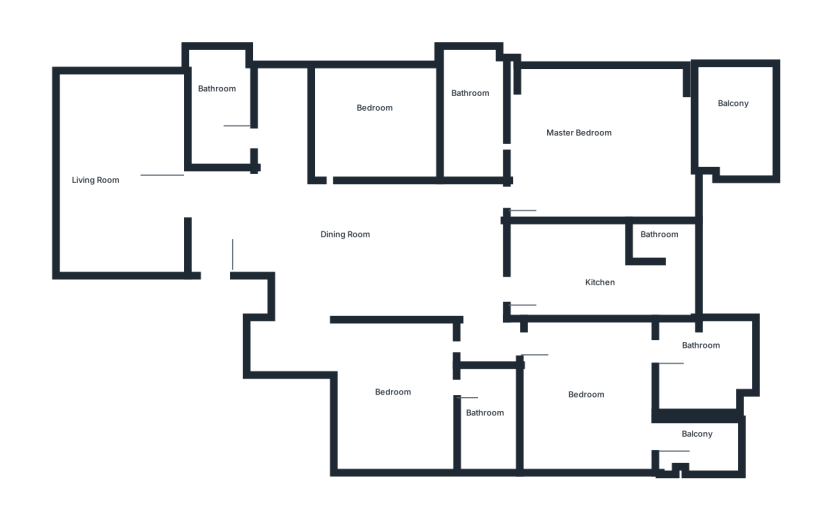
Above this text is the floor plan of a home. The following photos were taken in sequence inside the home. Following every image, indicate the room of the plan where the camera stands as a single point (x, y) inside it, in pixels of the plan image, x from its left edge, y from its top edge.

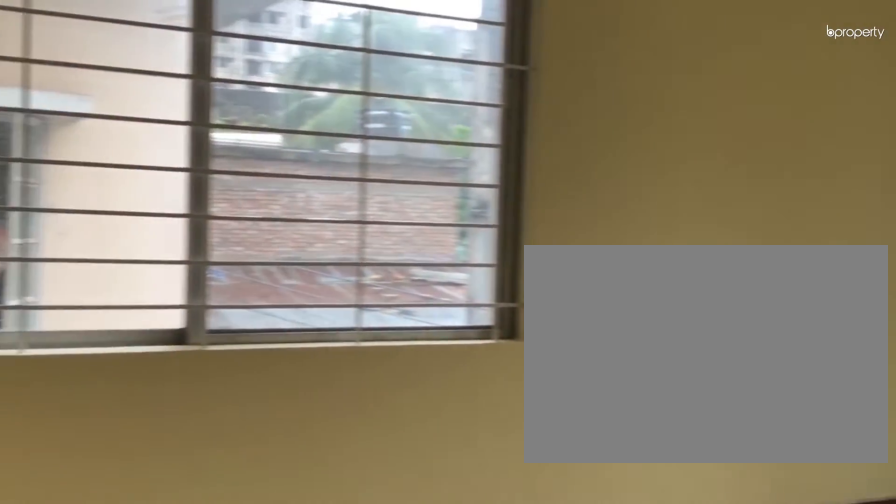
(614, 112)
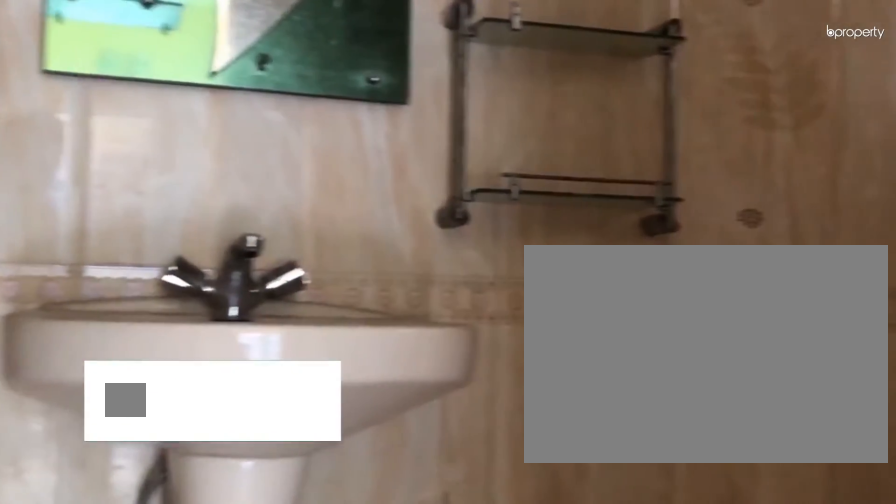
(465, 111)
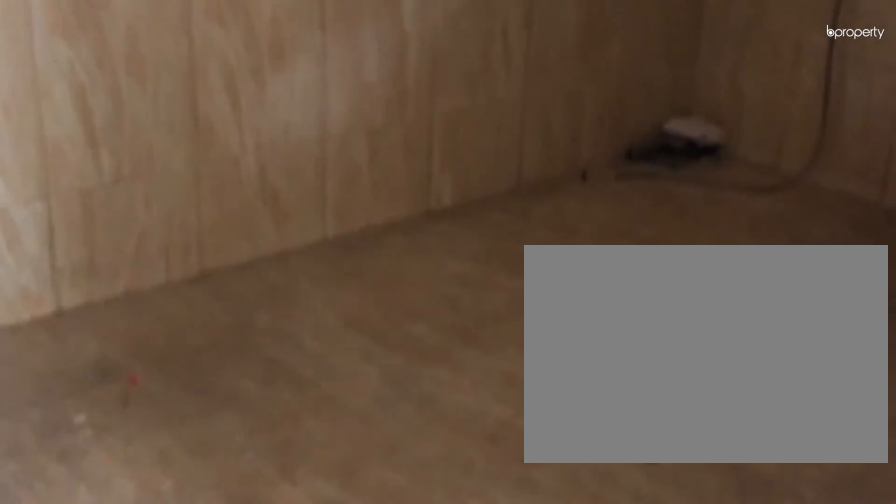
(465, 111)
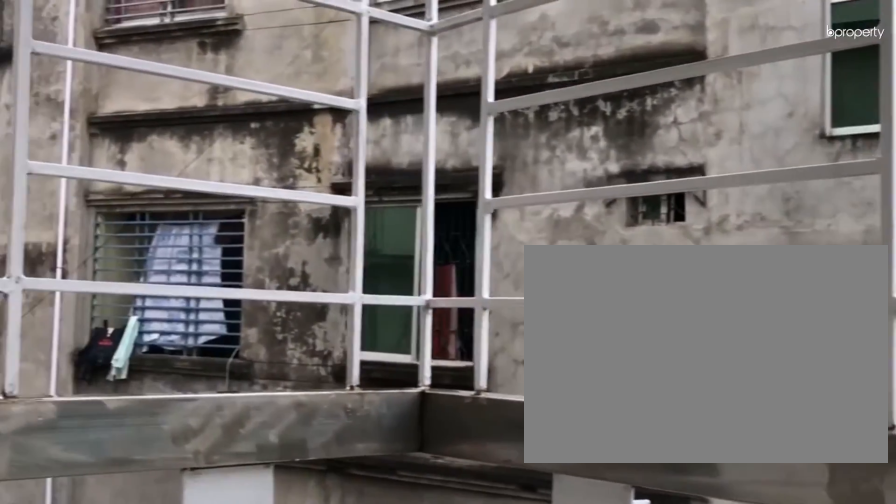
(735, 122)
